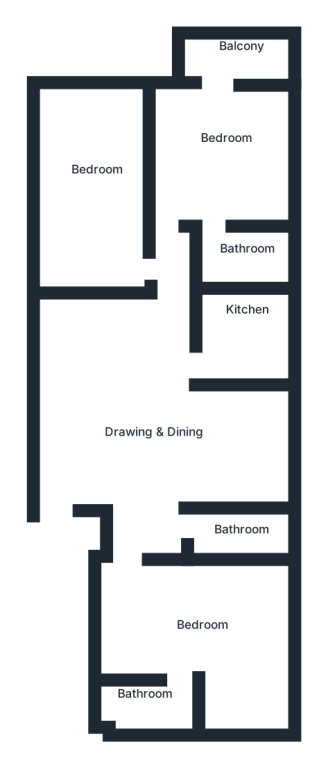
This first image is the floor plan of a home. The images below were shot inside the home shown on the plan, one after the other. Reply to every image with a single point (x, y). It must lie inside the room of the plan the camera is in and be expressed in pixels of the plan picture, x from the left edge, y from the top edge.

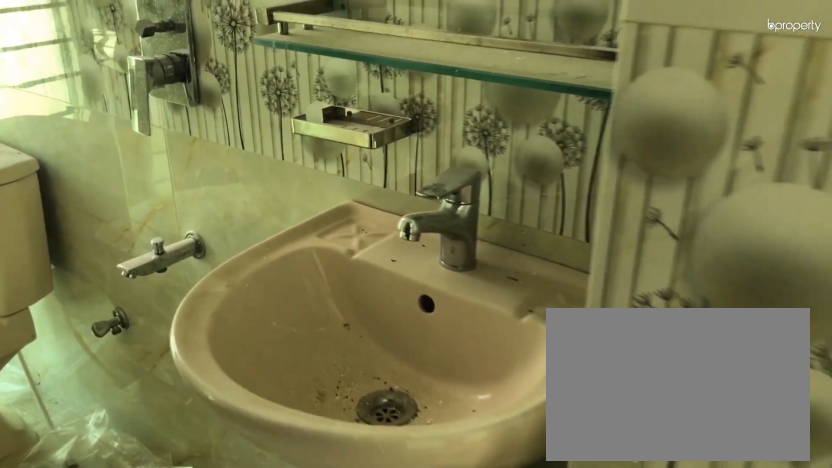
(232, 532)
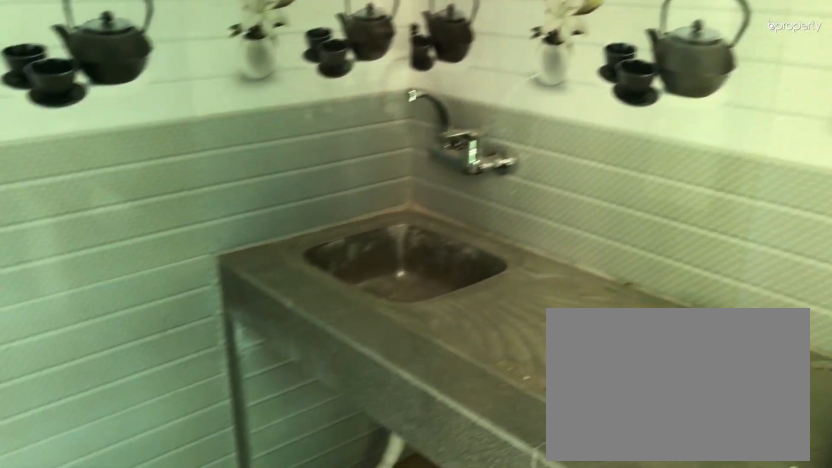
(235, 337)
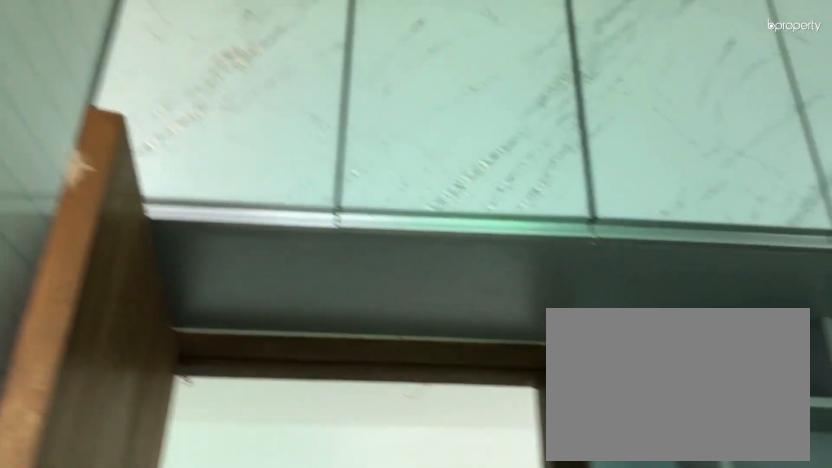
(235, 337)
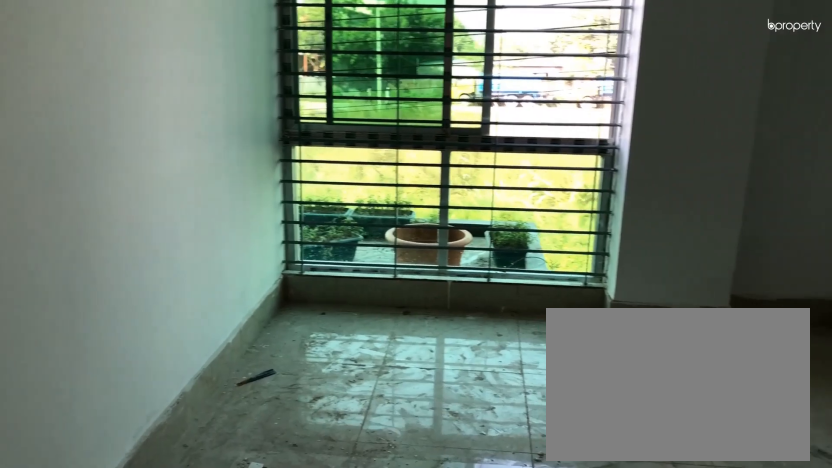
(104, 202)
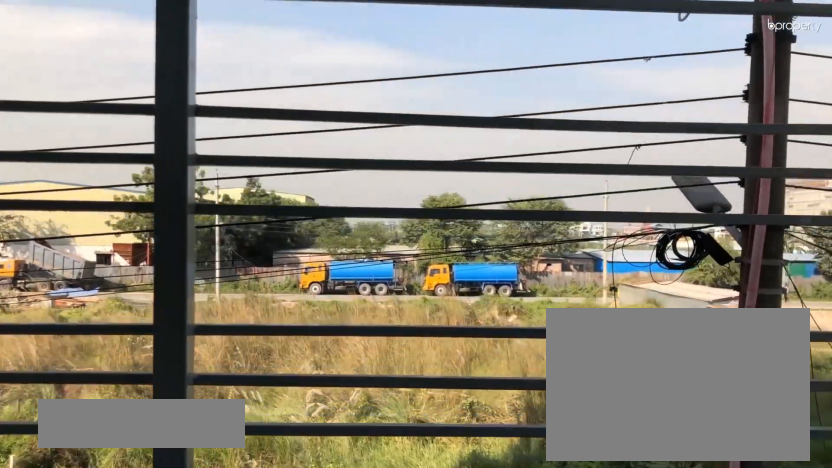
(224, 49)
